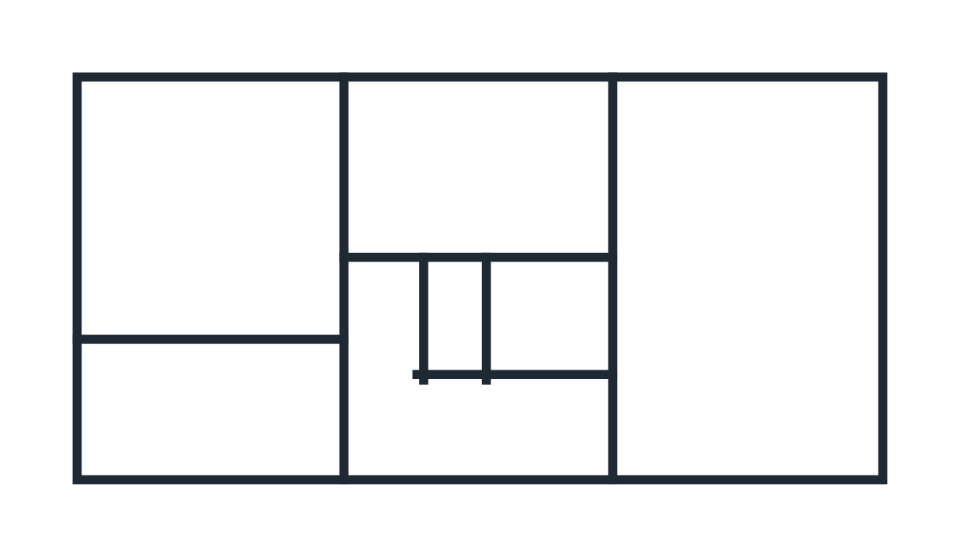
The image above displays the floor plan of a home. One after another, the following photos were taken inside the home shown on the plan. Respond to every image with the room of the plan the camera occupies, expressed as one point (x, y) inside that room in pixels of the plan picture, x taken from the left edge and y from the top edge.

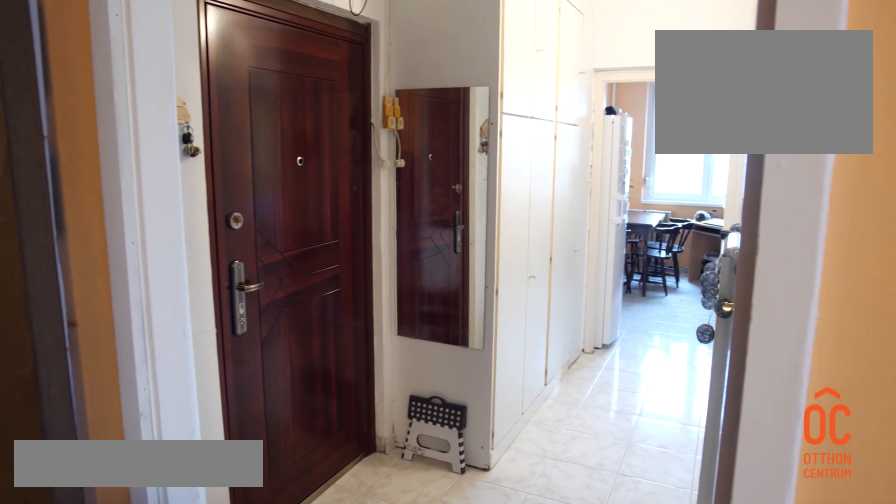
(502, 425)
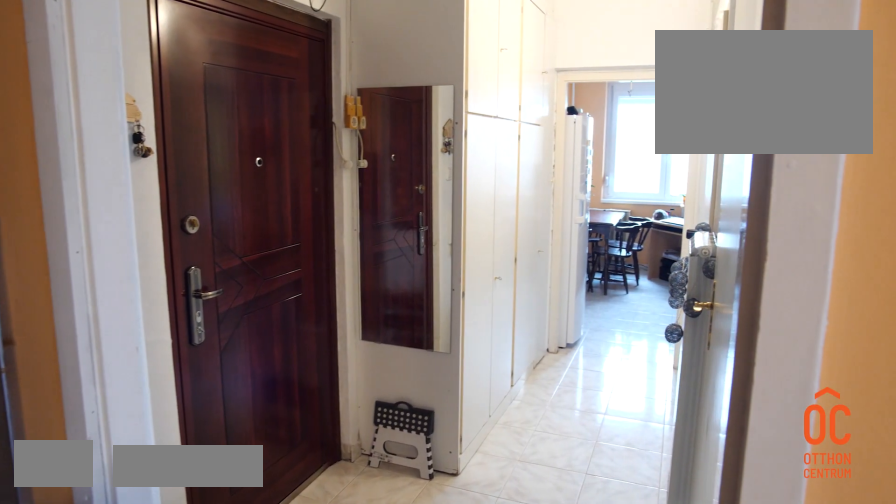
(486, 425)
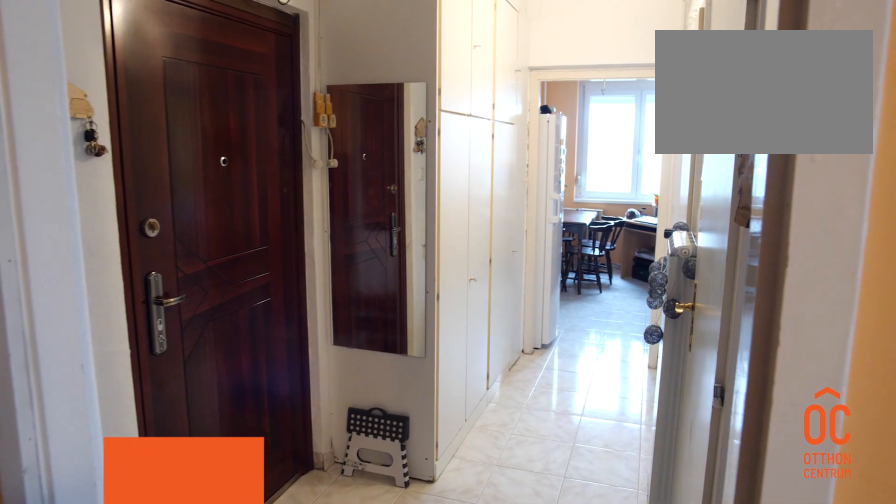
(470, 424)
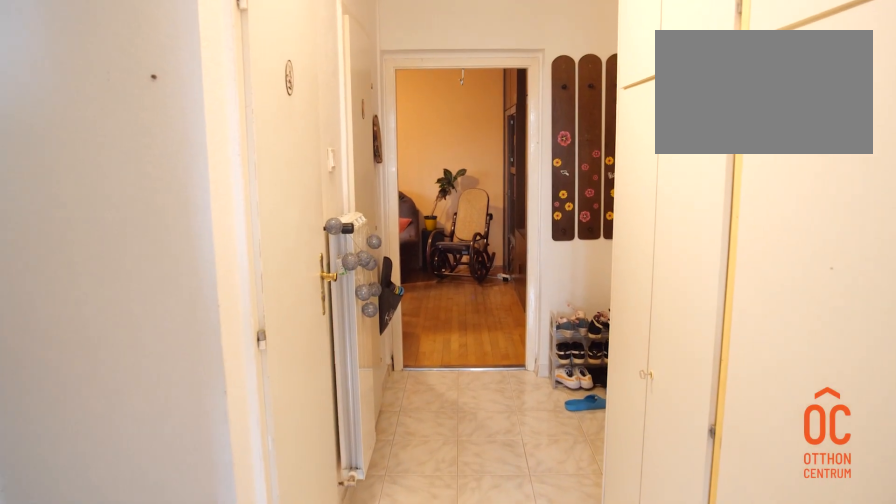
(437, 424)
